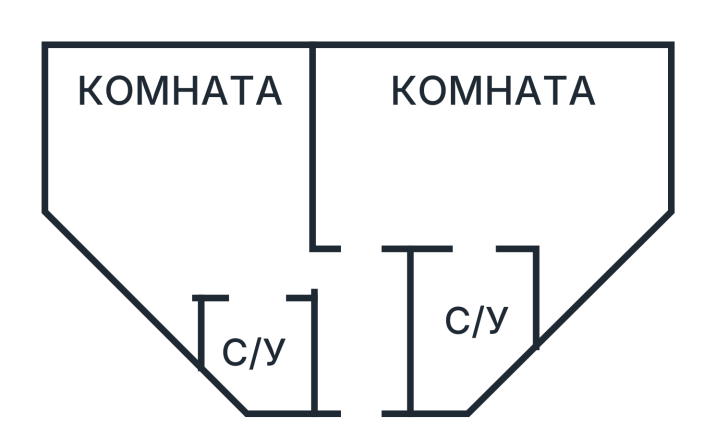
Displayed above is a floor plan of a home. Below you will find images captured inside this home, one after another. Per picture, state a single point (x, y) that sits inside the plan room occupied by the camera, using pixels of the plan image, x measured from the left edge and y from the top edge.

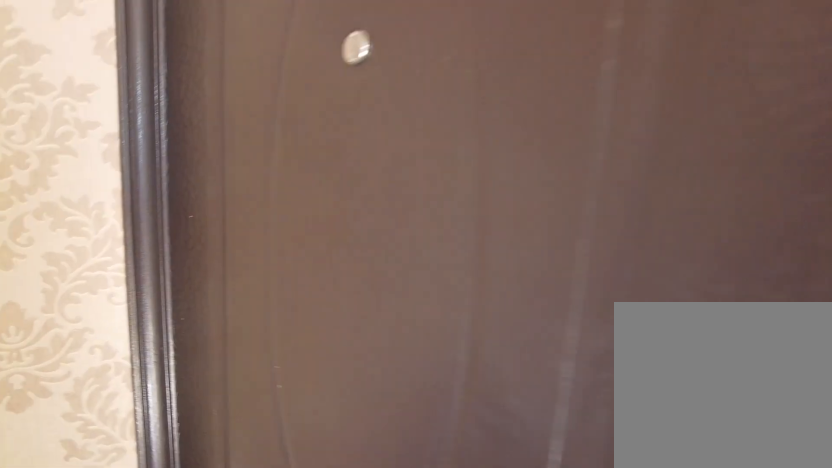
(294, 271)
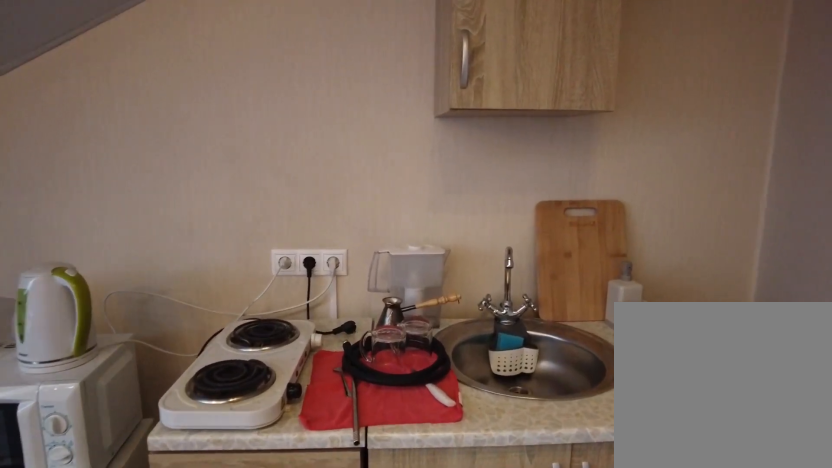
(395, 213)
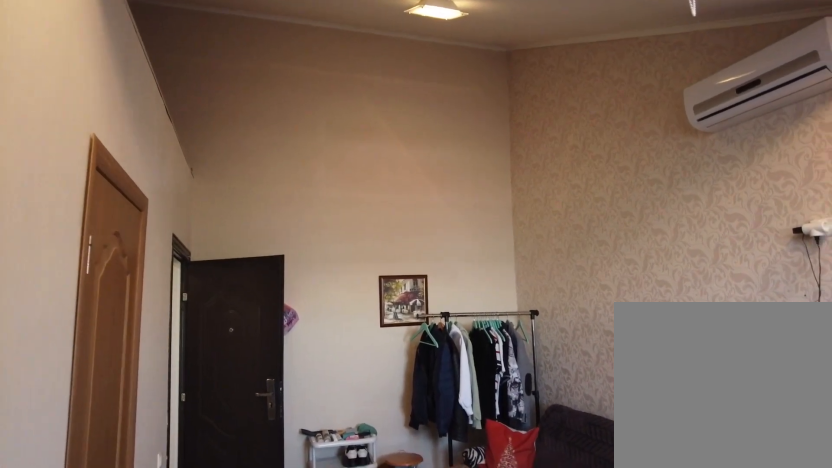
(395, 213)
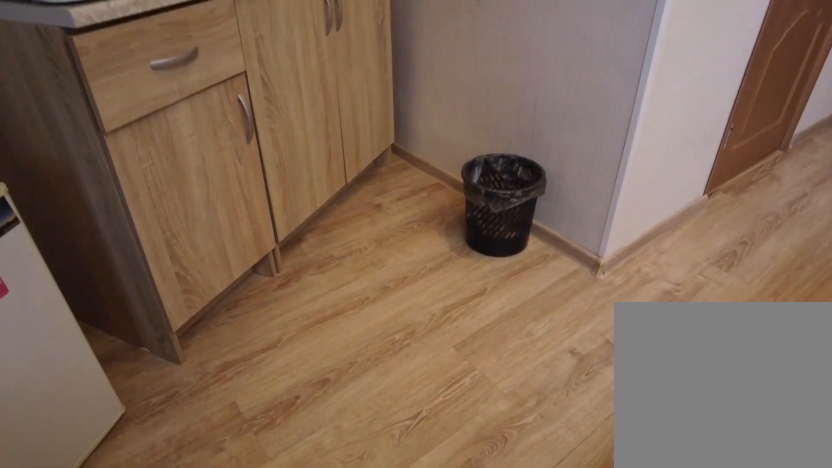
(636, 184)
